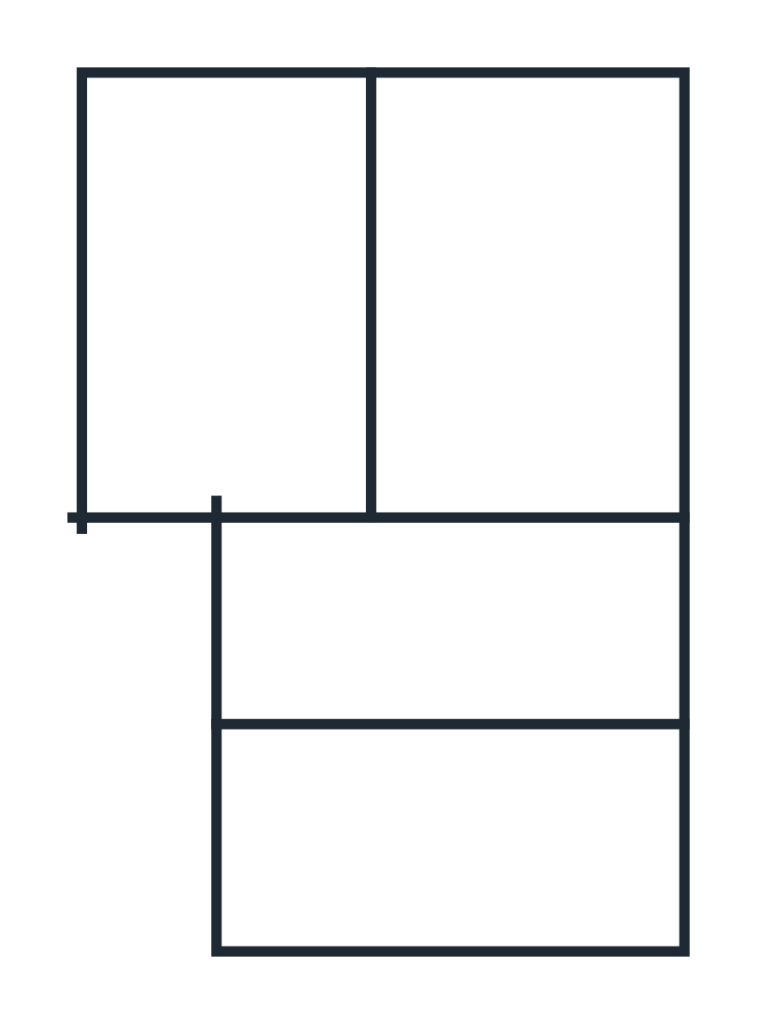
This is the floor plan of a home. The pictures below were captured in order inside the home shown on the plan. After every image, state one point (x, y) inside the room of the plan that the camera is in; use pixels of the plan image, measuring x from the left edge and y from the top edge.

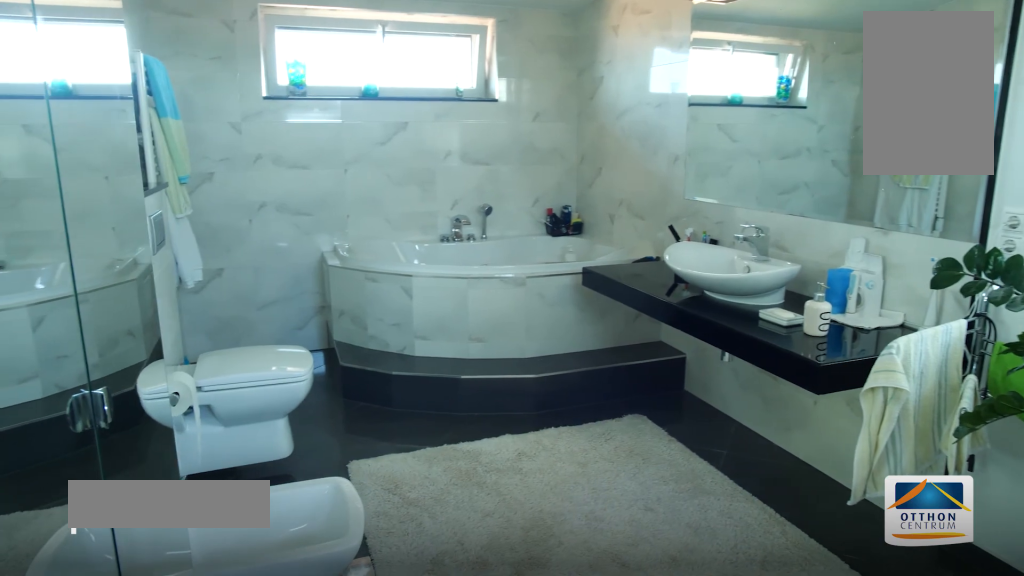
(451, 849)
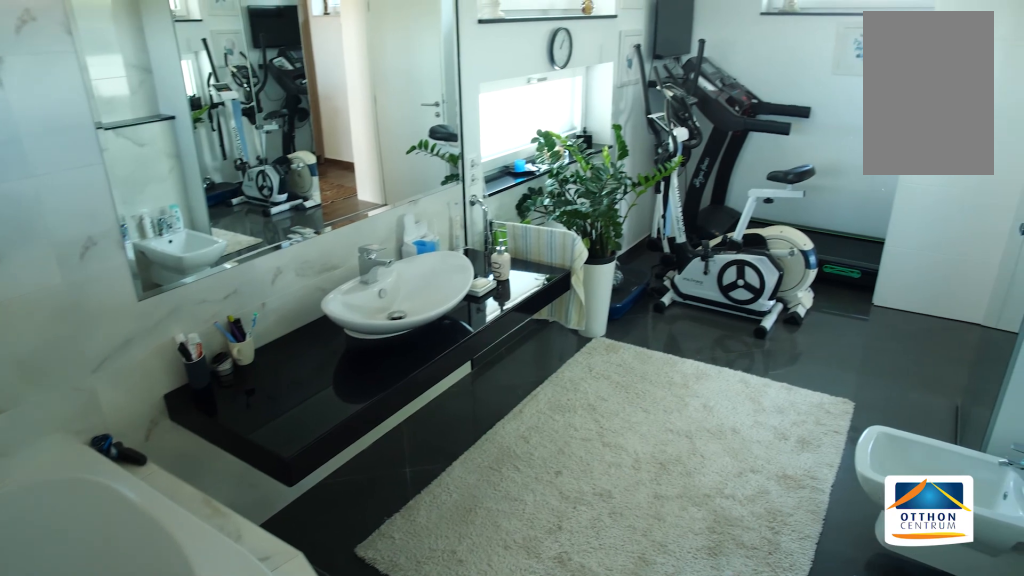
(451, 849)
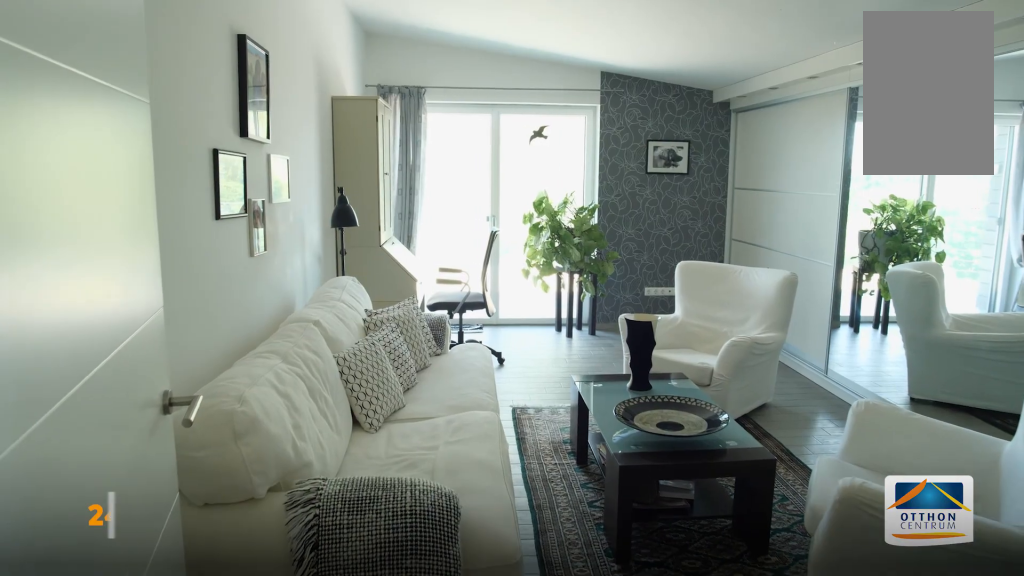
(525, 296)
